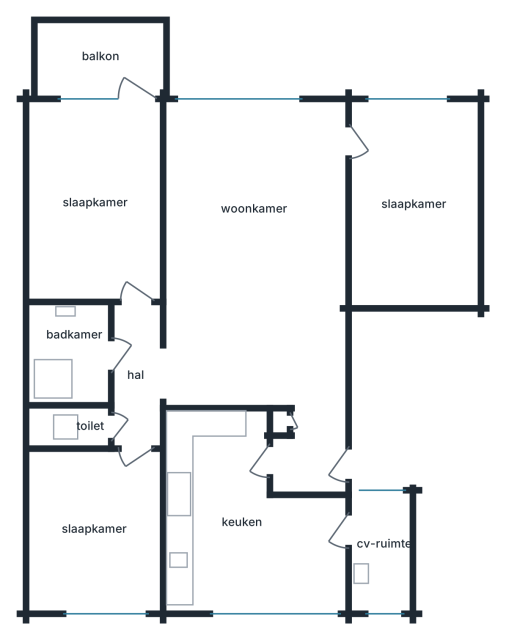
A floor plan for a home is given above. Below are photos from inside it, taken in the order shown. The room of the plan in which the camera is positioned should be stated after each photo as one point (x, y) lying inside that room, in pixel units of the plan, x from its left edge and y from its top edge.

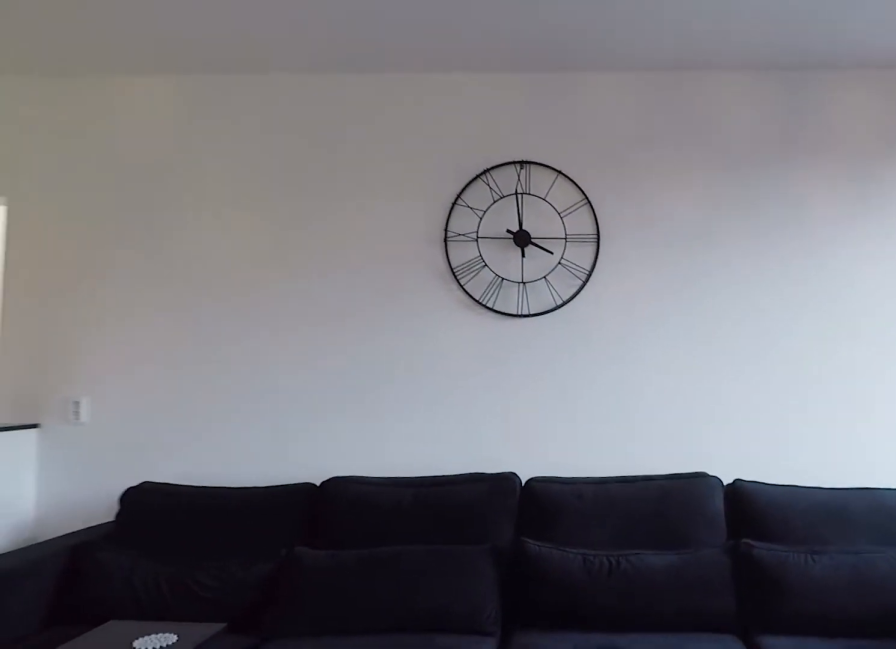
(260, 273)
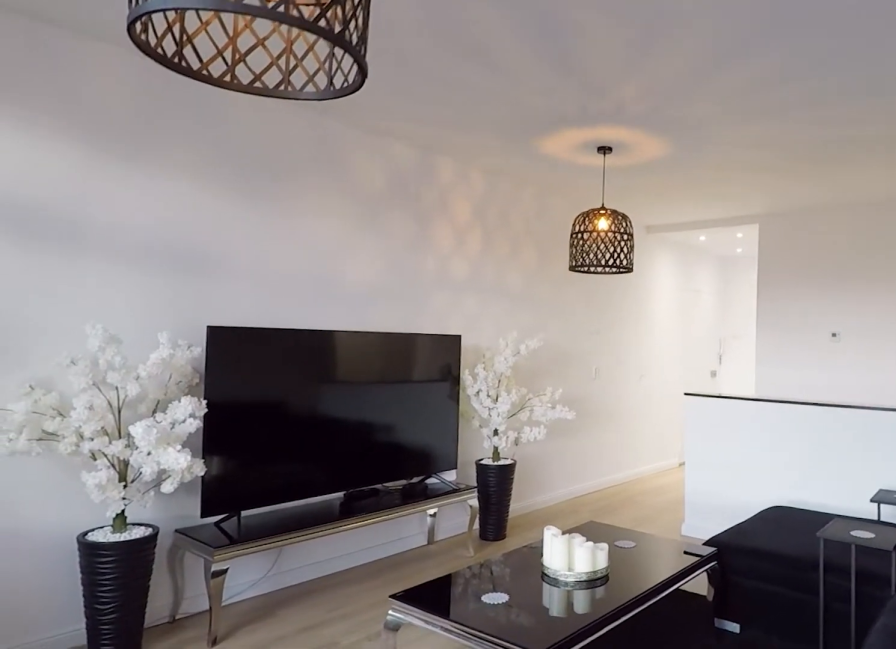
(260, 273)
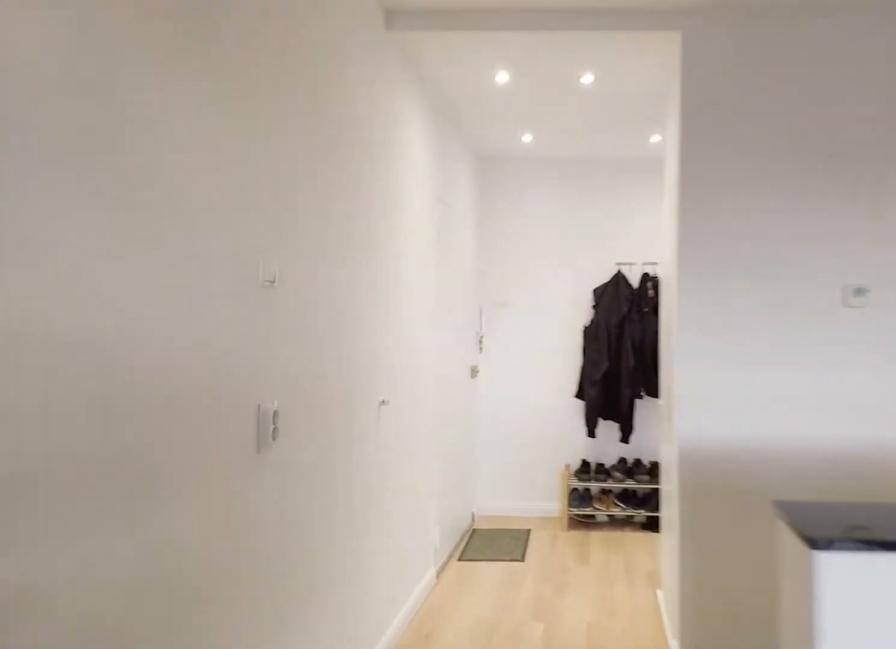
(261, 273)
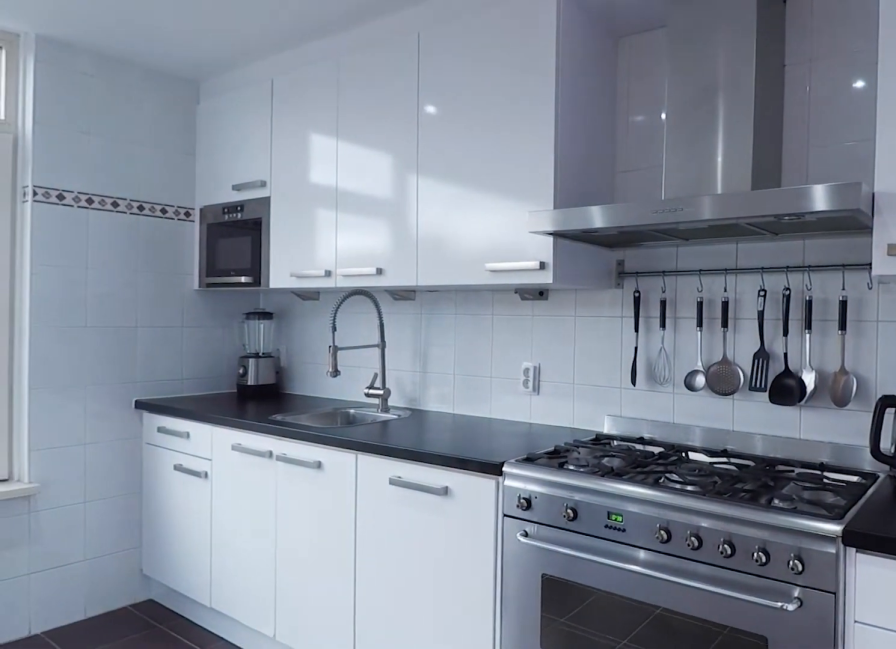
(241, 521)
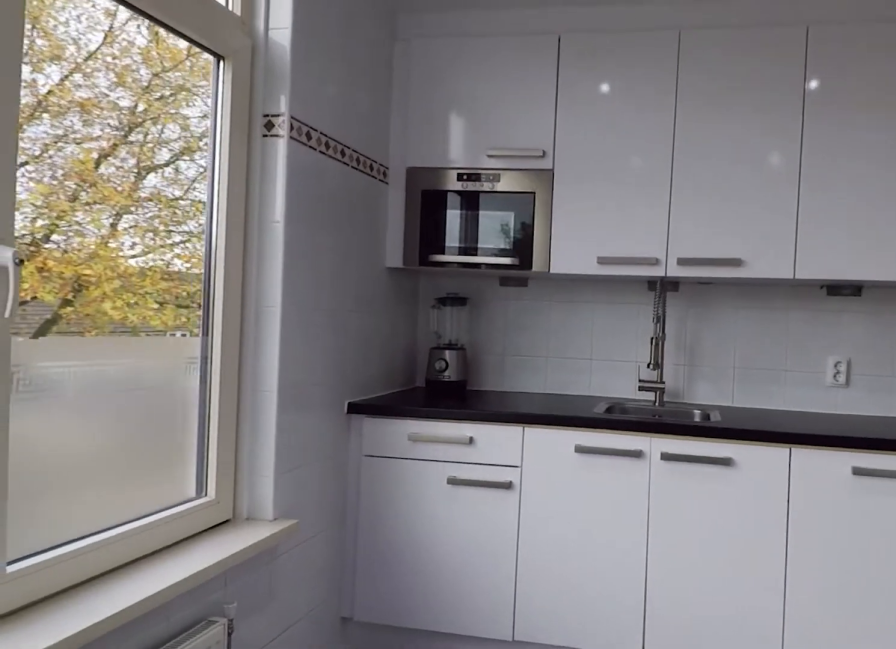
(241, 521)
